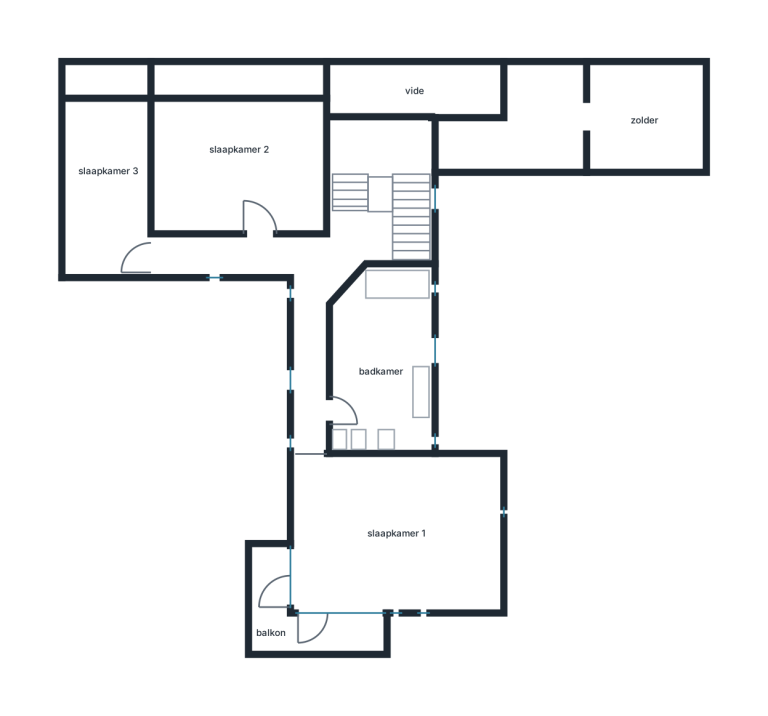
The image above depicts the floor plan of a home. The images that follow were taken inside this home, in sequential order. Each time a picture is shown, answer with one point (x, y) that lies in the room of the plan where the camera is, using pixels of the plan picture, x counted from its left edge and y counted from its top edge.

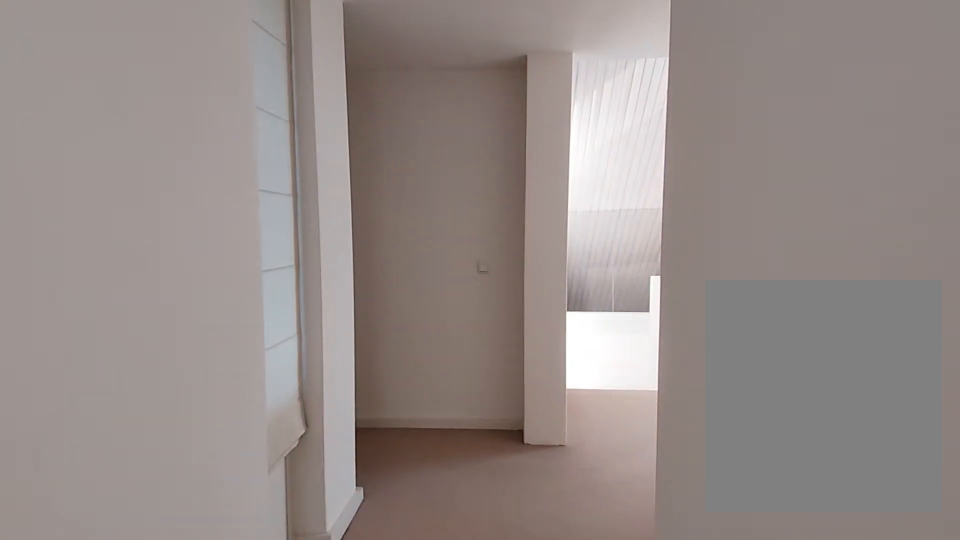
(320, 248)
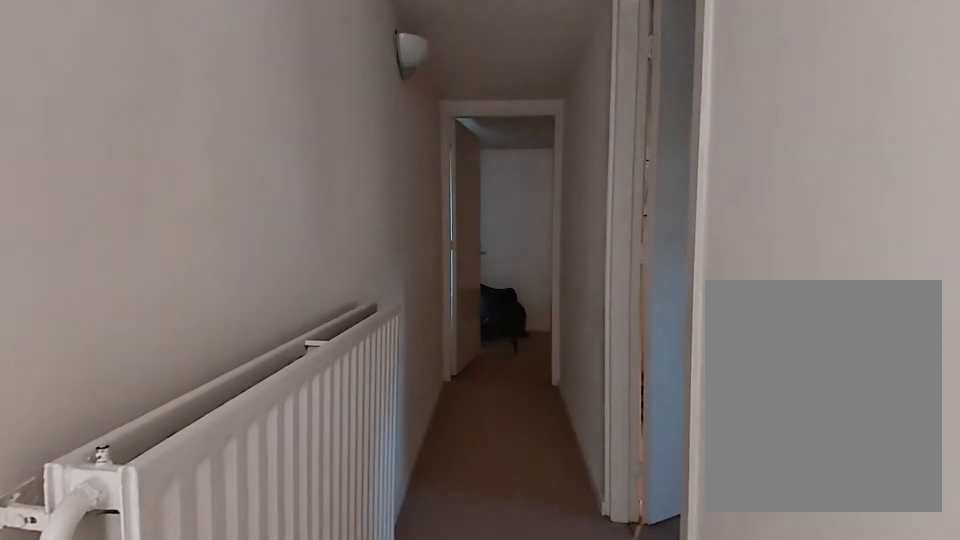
(320, 248)
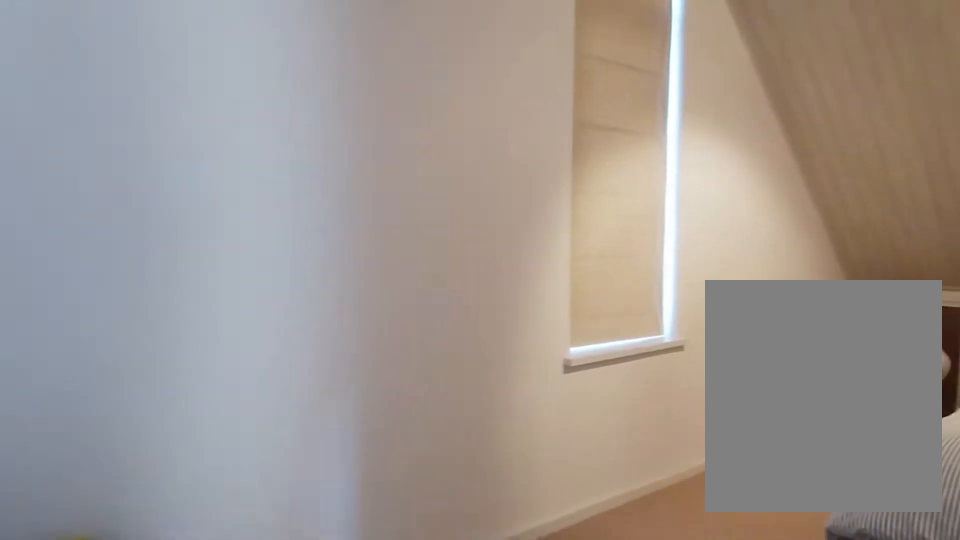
(108, 187)
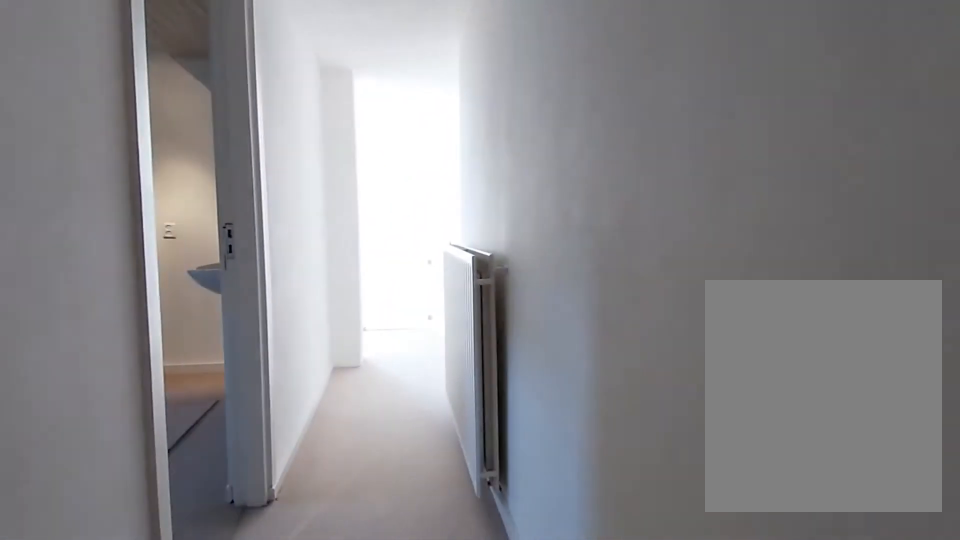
(320, 248)
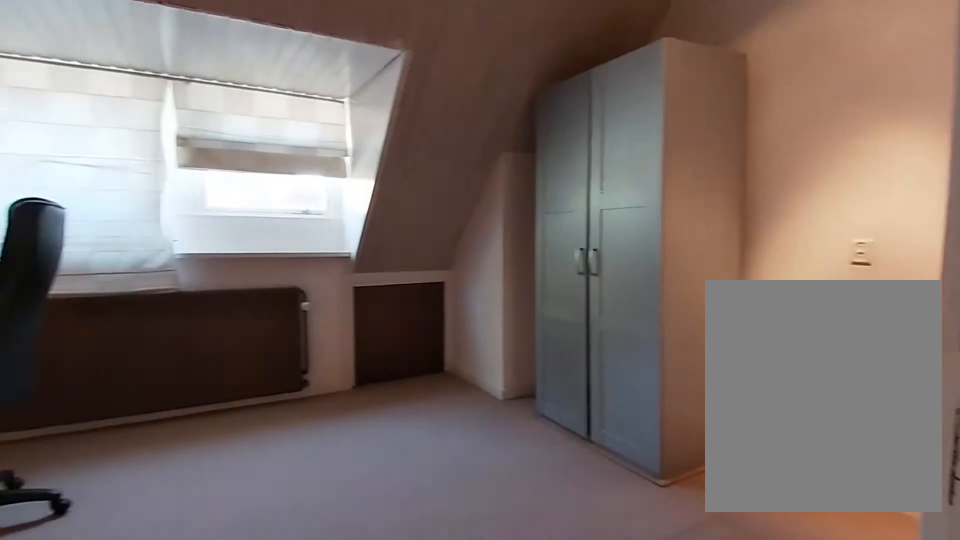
(236, 167)
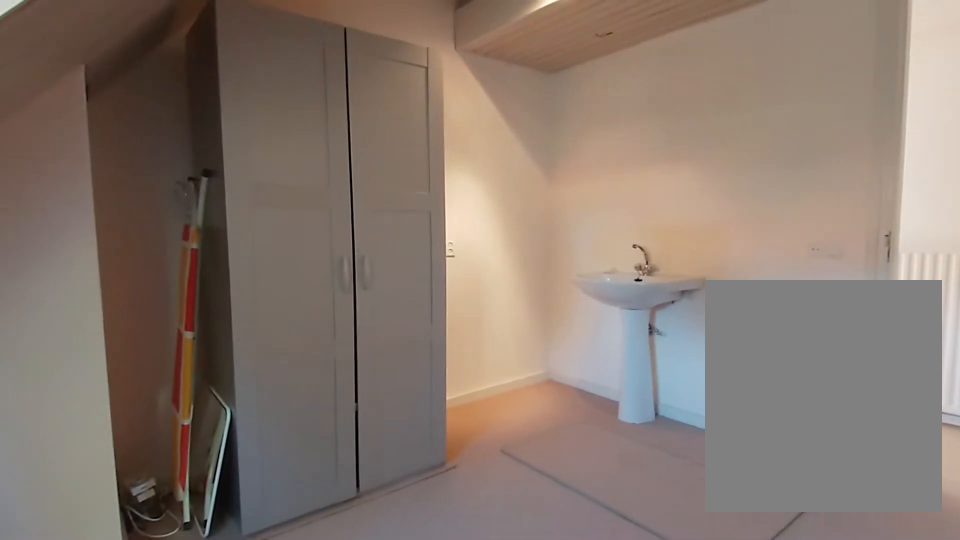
(236, 167)
